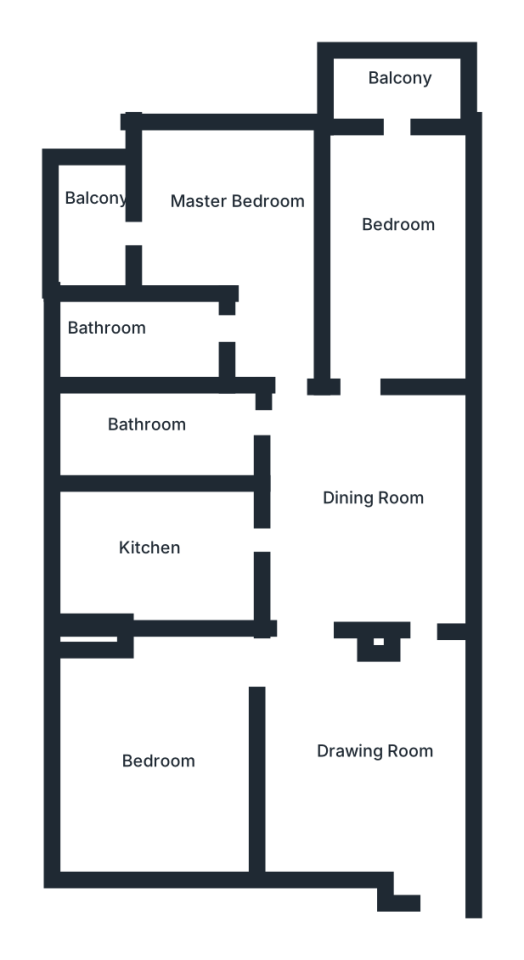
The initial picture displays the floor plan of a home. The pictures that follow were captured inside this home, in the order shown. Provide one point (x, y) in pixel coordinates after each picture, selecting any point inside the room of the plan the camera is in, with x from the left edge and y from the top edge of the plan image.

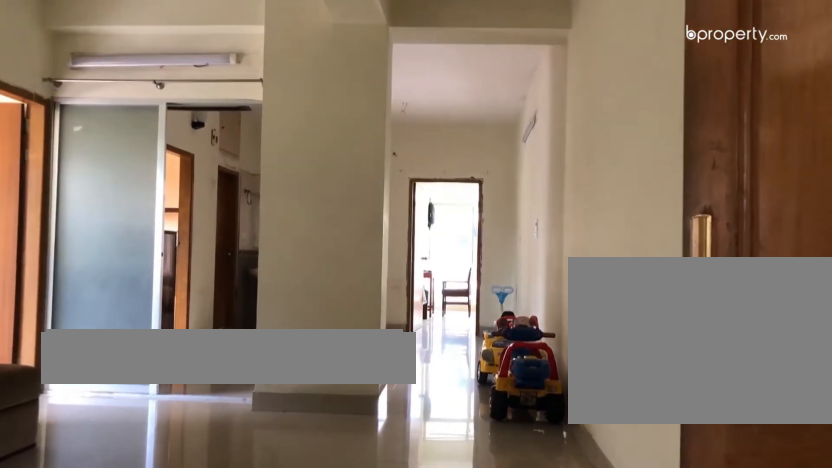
(387, 767)
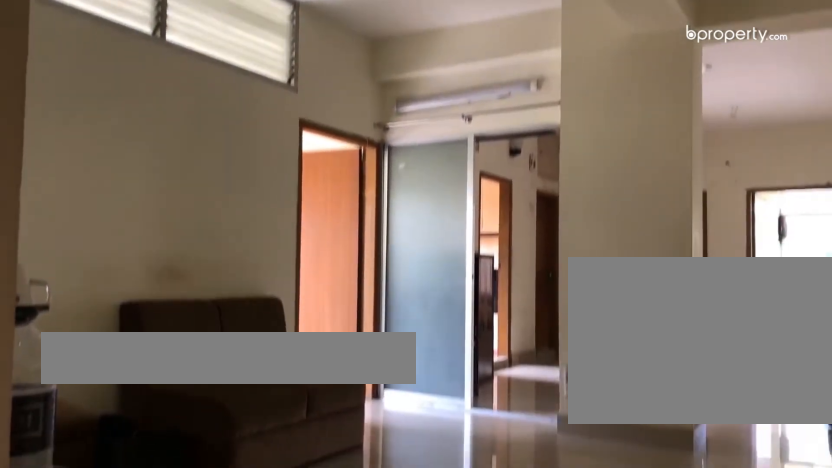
(423, 716)
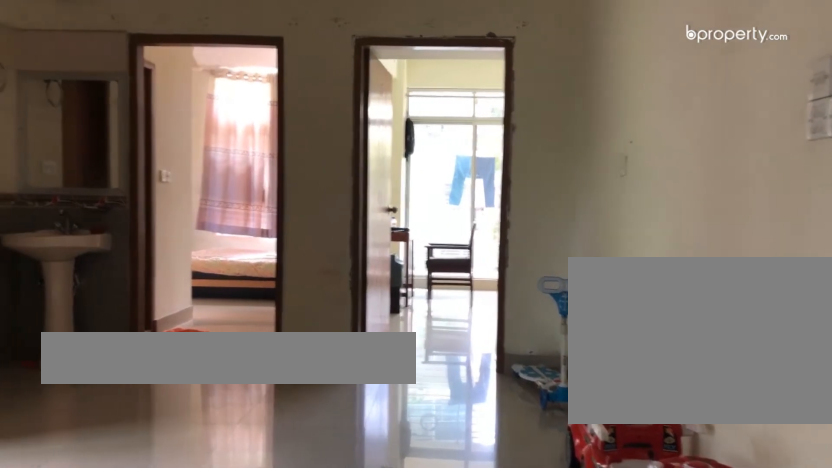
(363, 525)
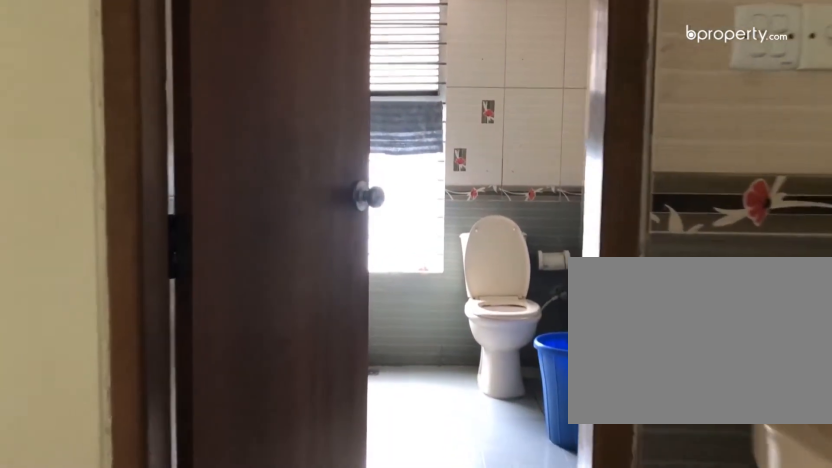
(187, 429)
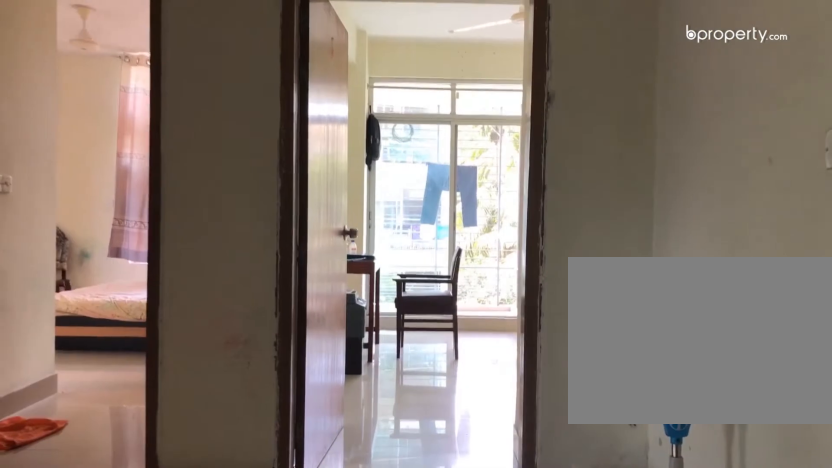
(358, 434)
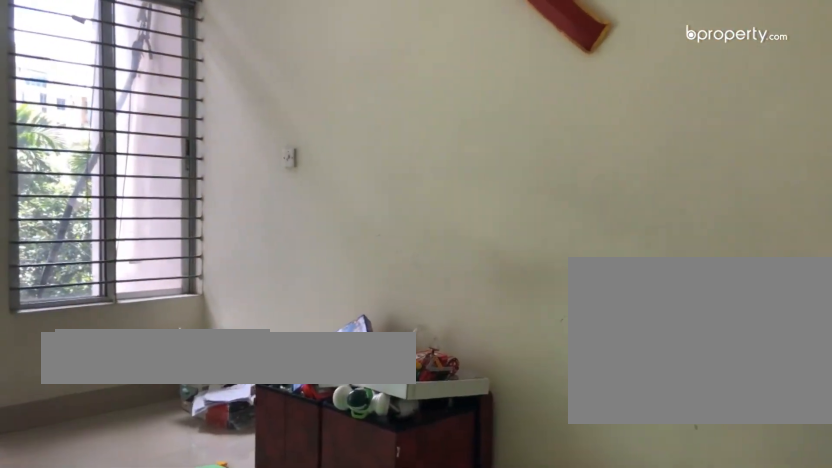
(395, 265)
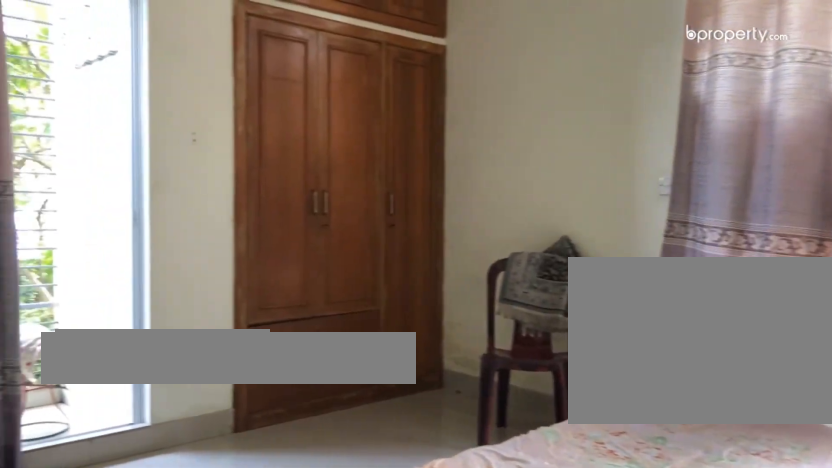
(258, 231)
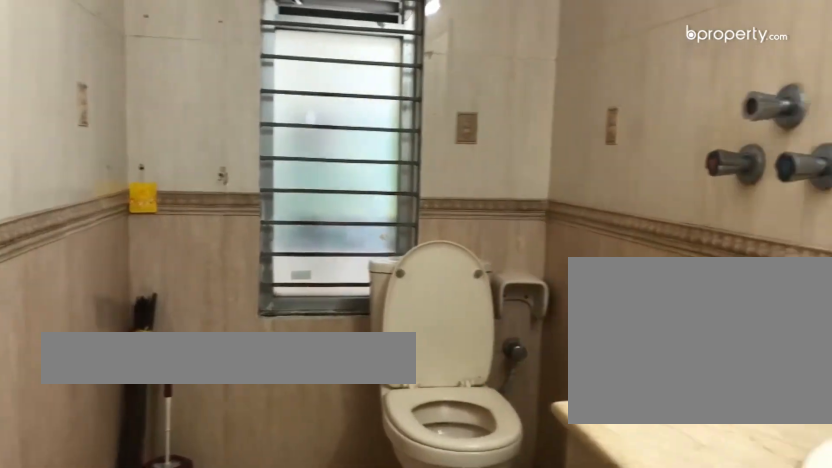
(146, 339)
